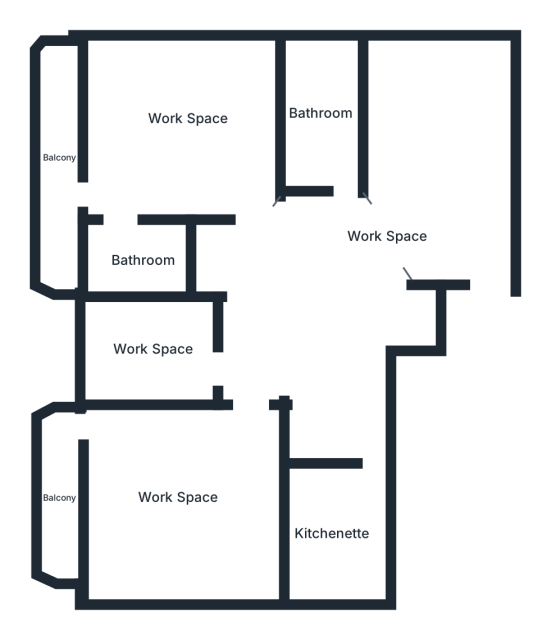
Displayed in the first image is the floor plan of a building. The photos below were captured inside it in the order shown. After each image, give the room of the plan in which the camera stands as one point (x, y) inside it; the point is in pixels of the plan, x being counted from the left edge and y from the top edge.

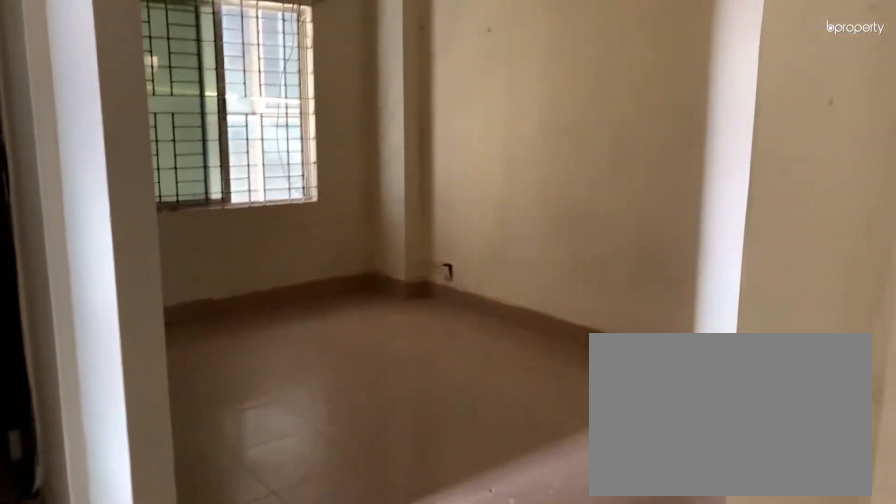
(392, 235)
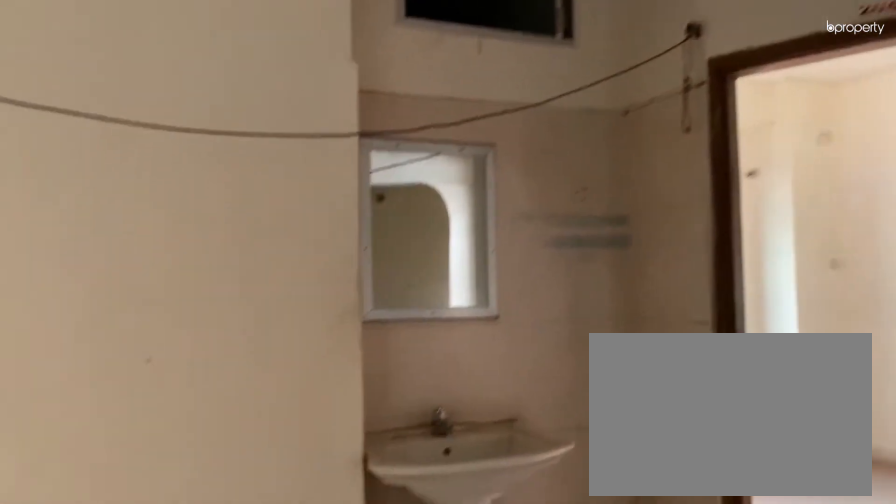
(392, 235)
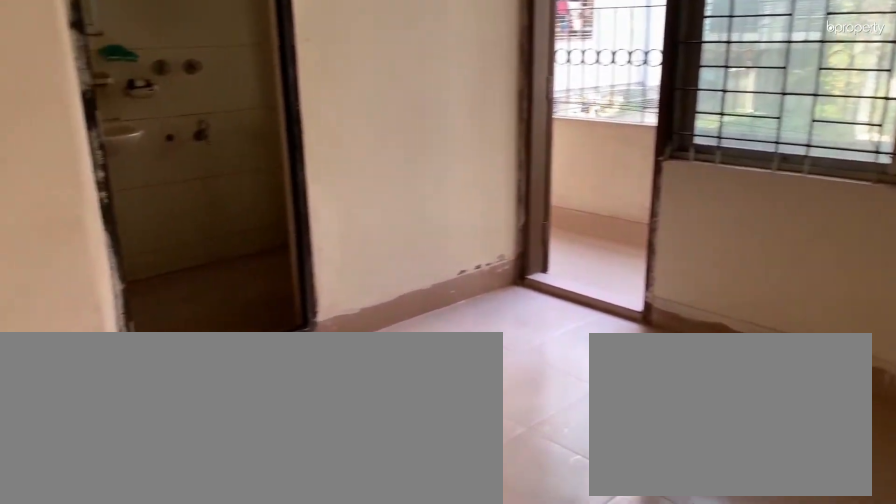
(185, 118)
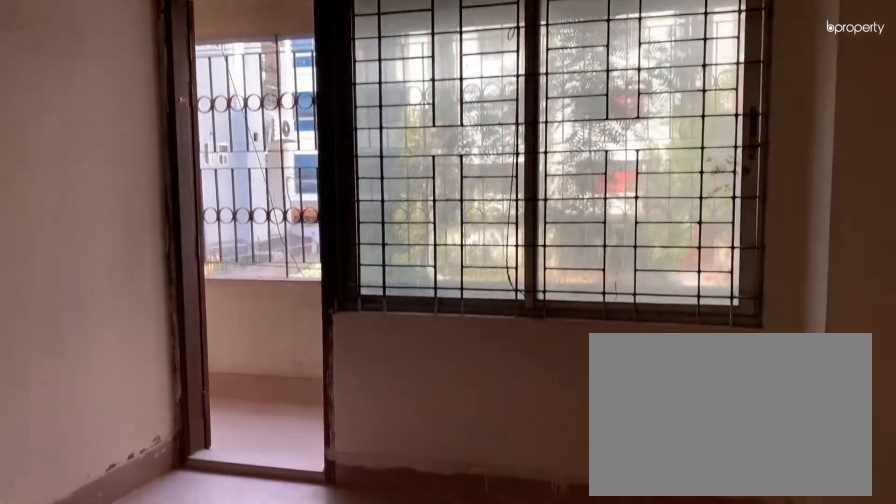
(185, 118)
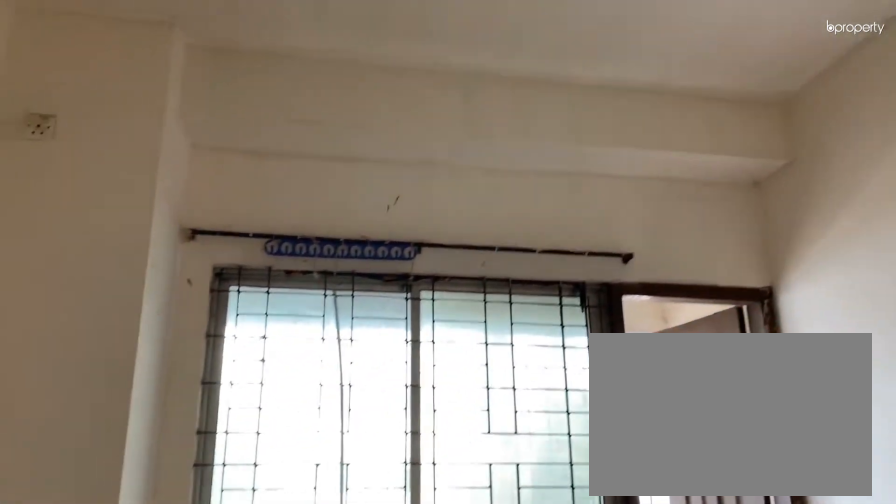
(178, 495)
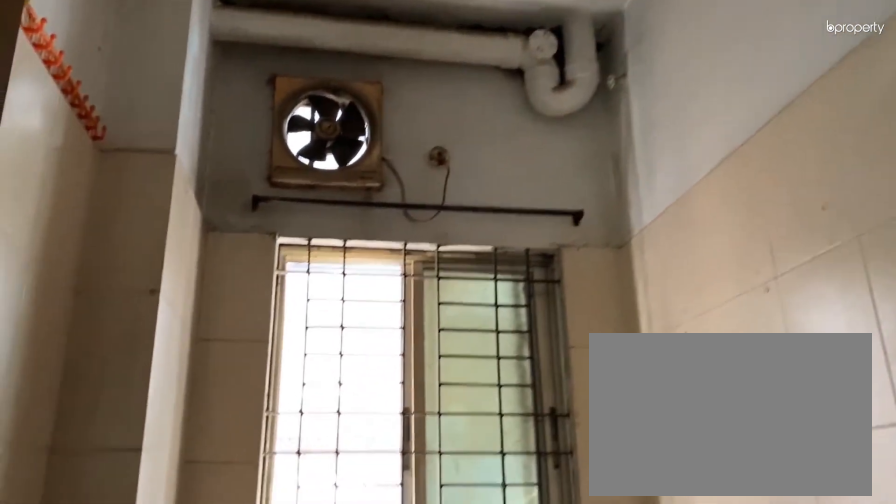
(333, 534)
